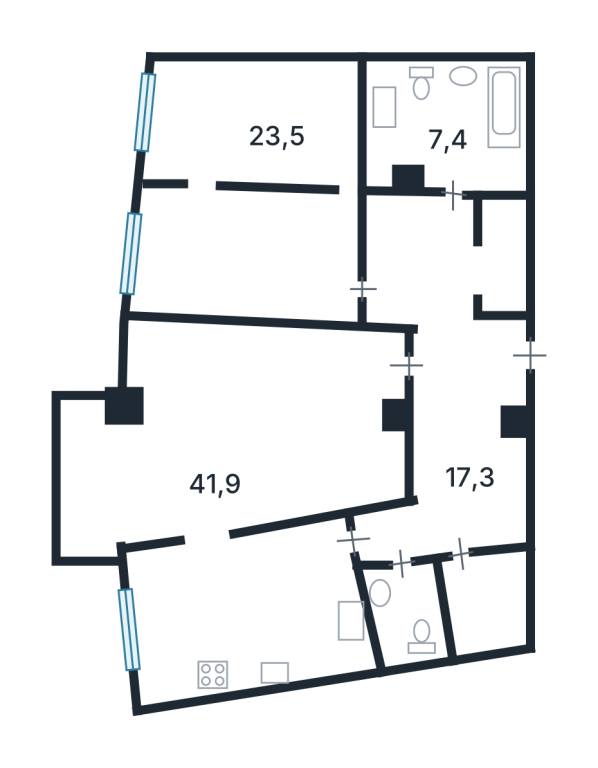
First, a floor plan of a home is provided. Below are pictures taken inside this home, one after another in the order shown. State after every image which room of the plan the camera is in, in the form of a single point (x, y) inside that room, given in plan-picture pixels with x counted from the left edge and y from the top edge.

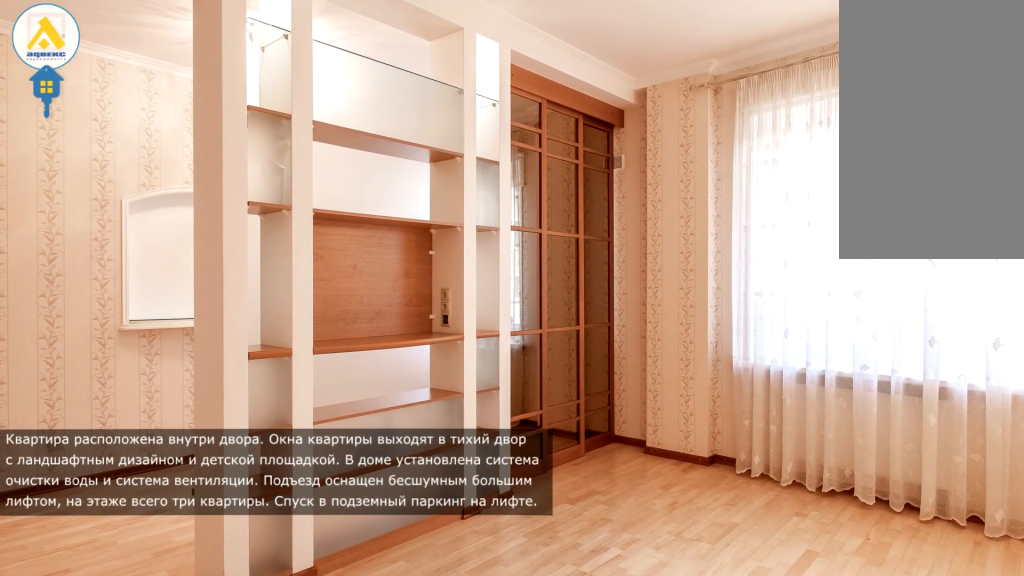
(263, 256)
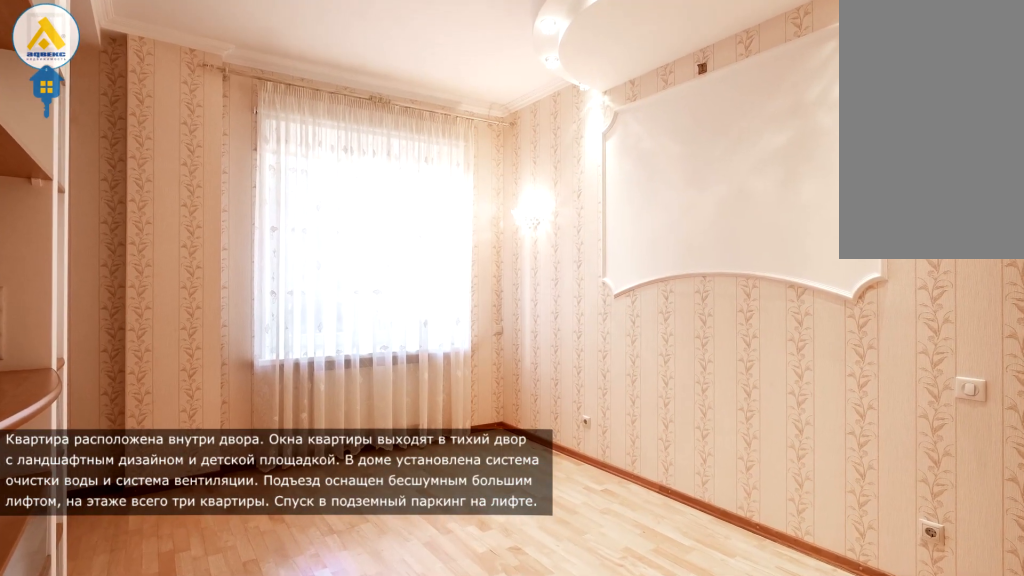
(272, 141)
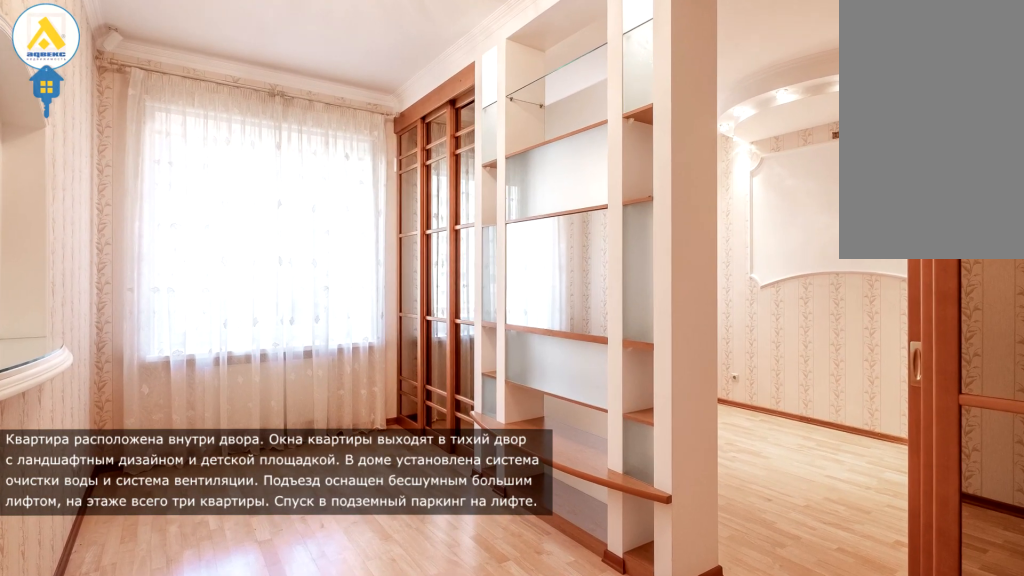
(274, 133)
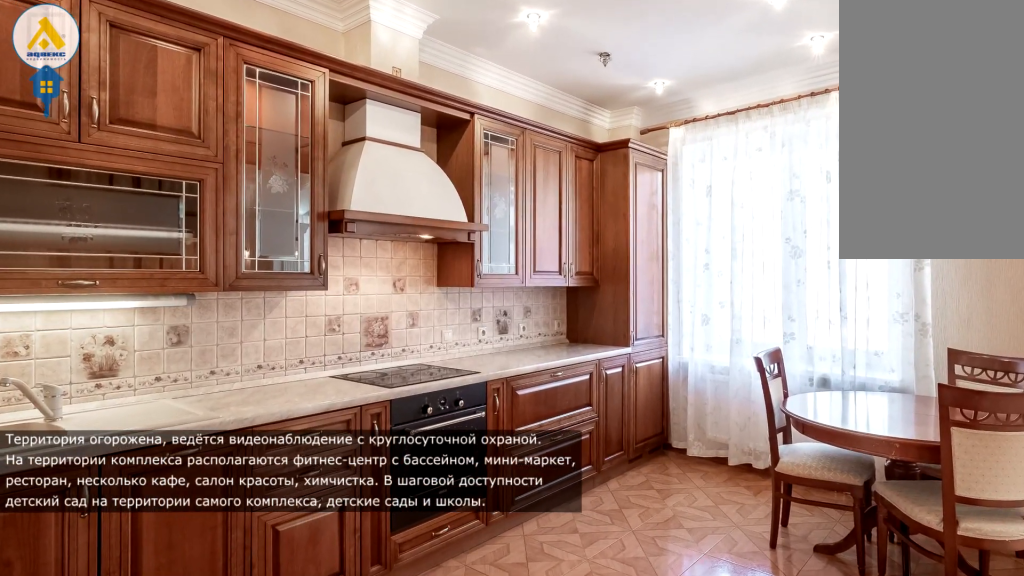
(235, 604)
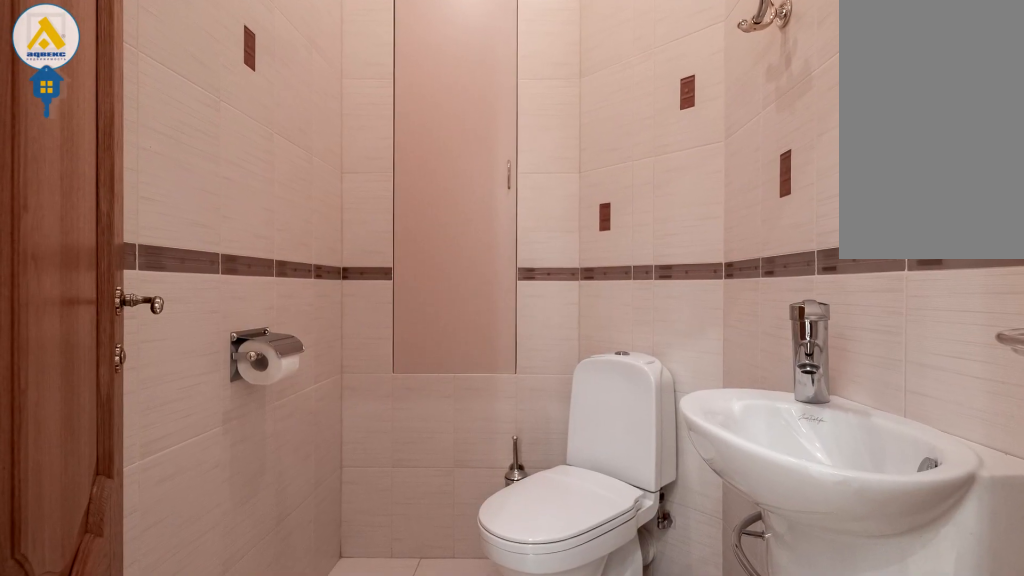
(411, 592)
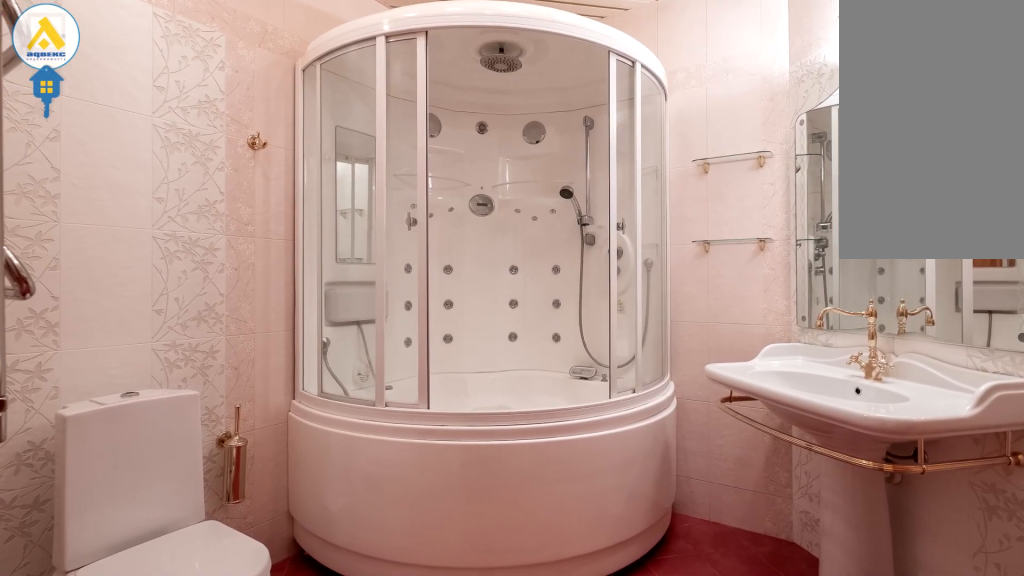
(442, 124)
